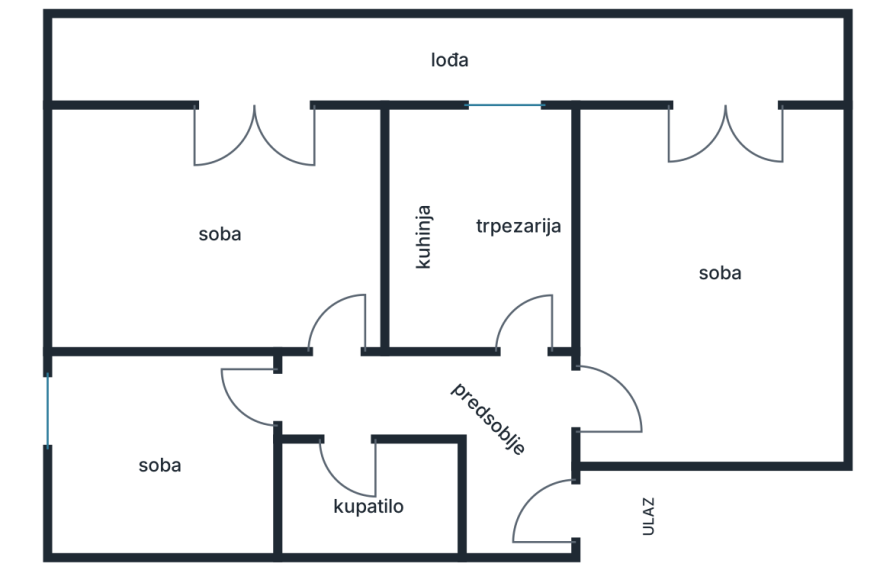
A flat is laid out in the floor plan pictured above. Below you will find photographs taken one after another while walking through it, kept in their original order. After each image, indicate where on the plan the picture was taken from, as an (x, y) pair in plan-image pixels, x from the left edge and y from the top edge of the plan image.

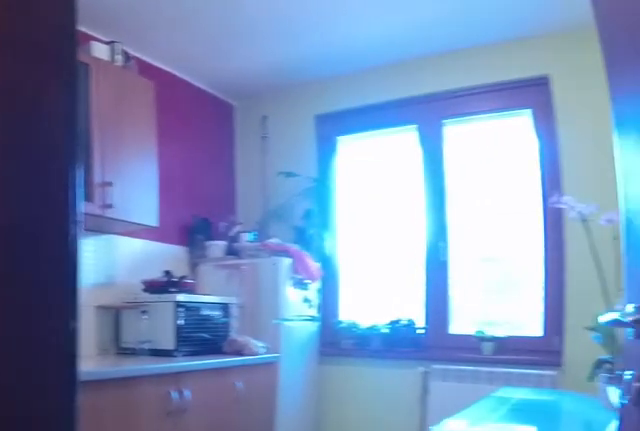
(567, 402)
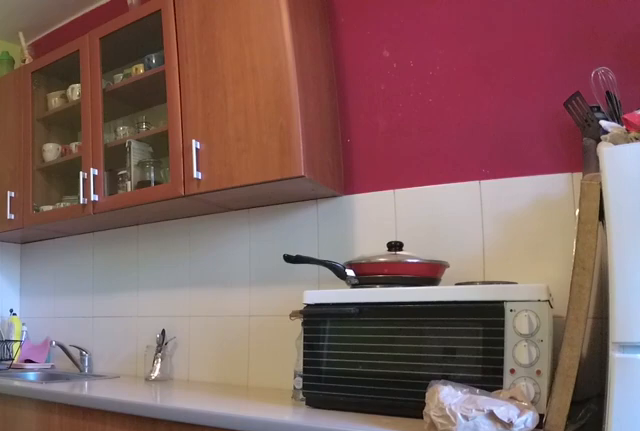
(526, 140)
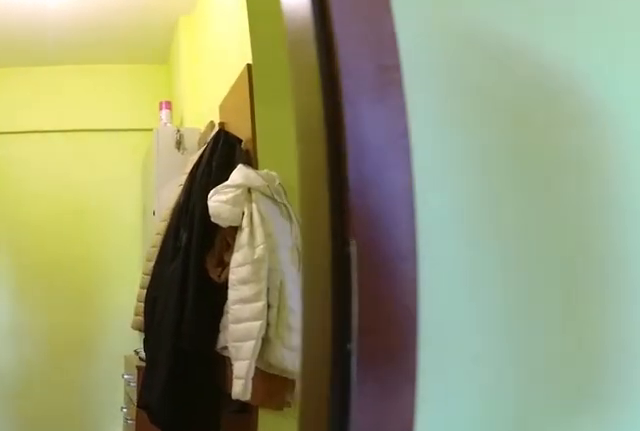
(526, 303)
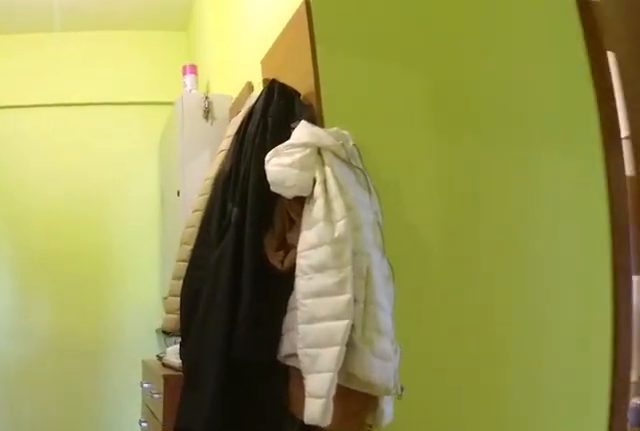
(527, 324)
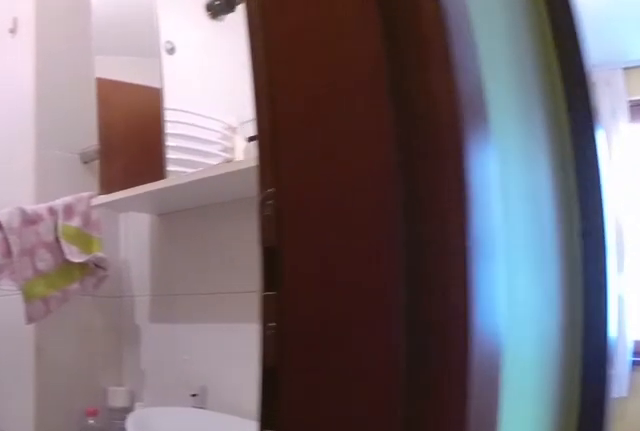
(355, 411)
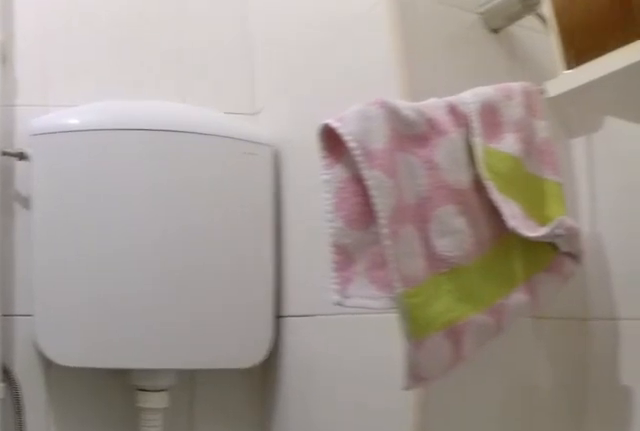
(352, 414)
